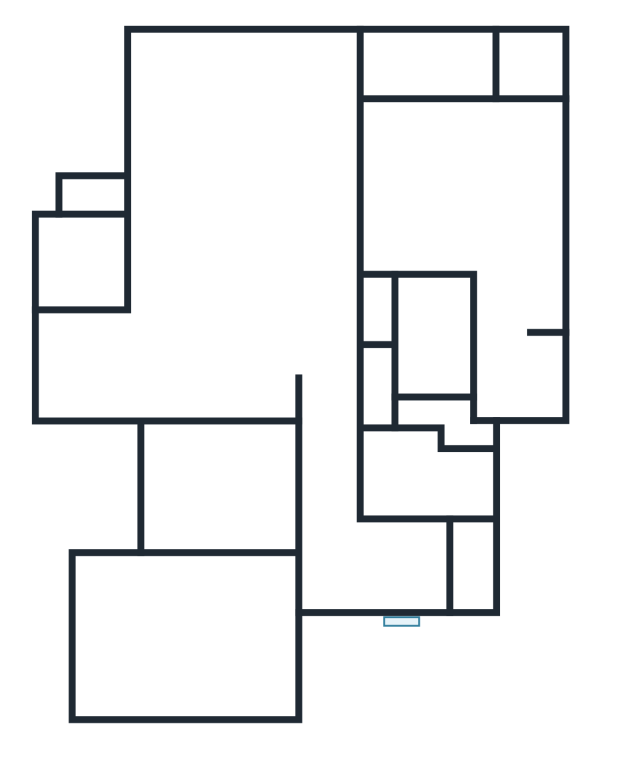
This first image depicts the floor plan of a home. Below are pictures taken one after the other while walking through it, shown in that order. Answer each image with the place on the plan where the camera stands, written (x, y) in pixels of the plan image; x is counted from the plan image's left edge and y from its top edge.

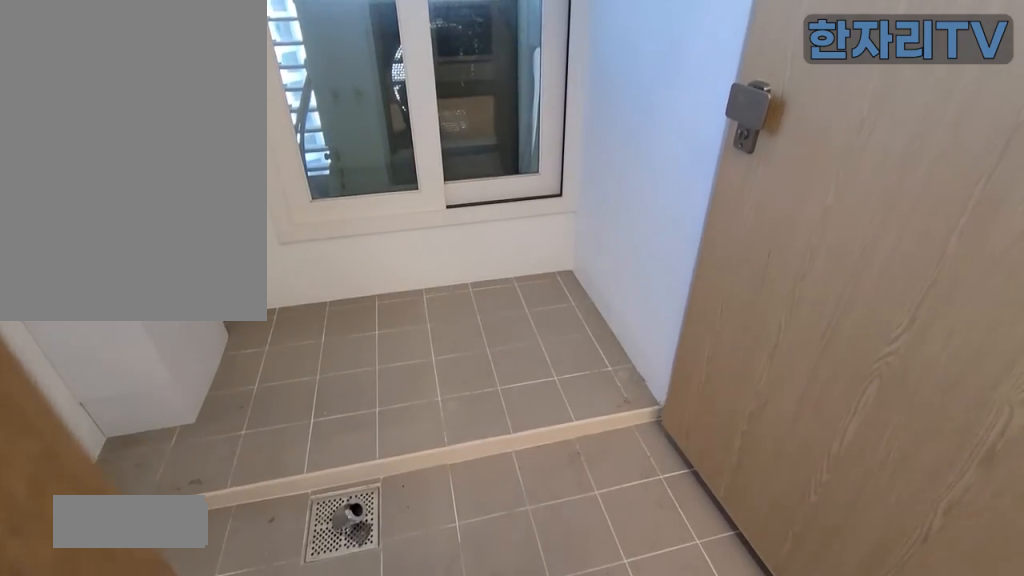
(80, 265)
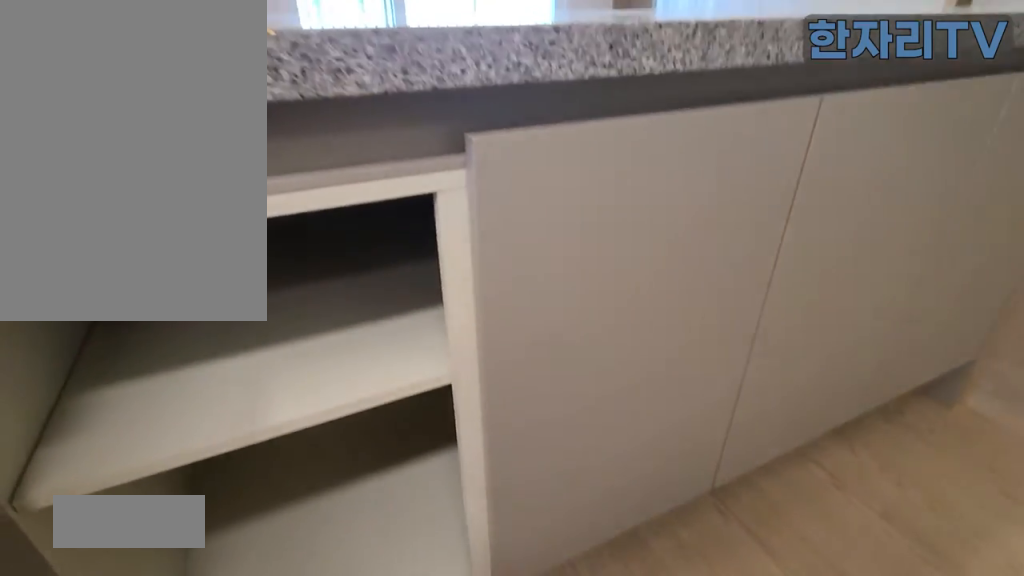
(184, 322)
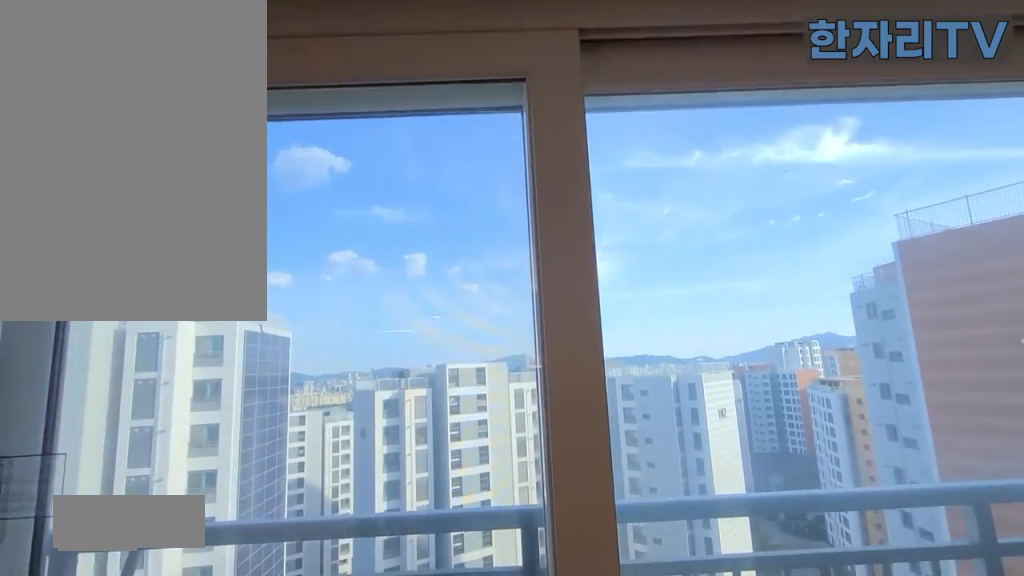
(241, 143)
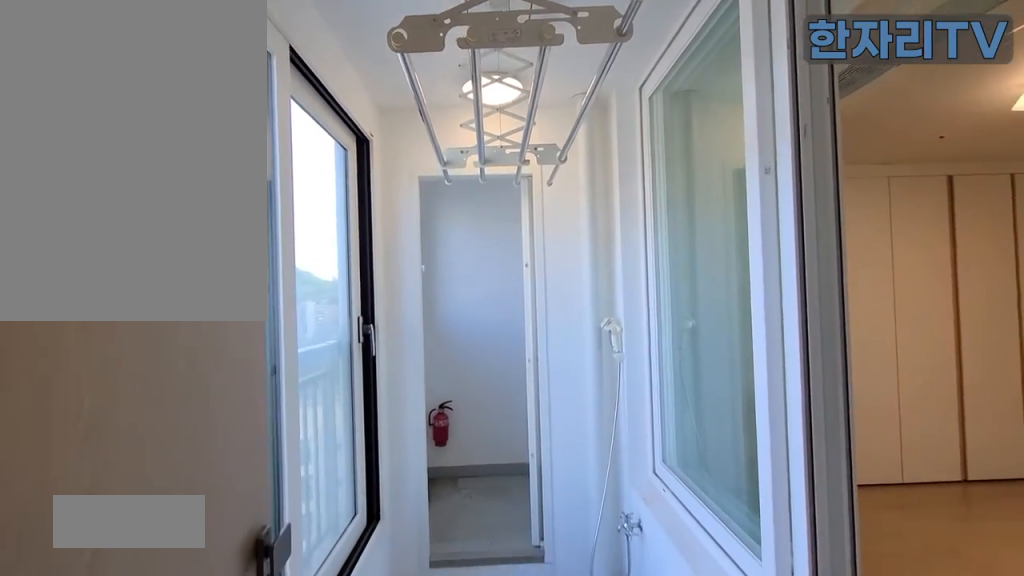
(431, 62)
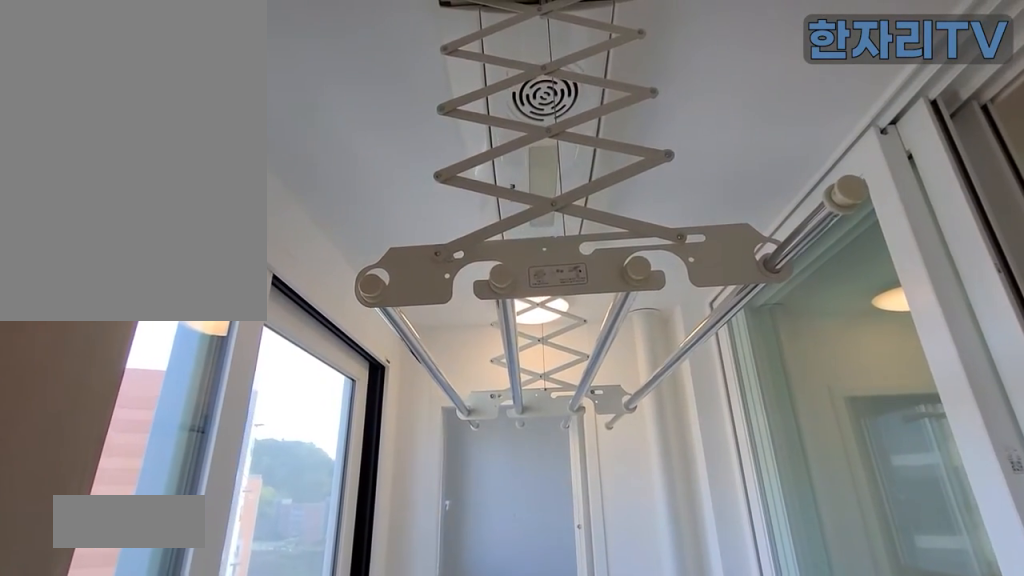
(431, 62)
